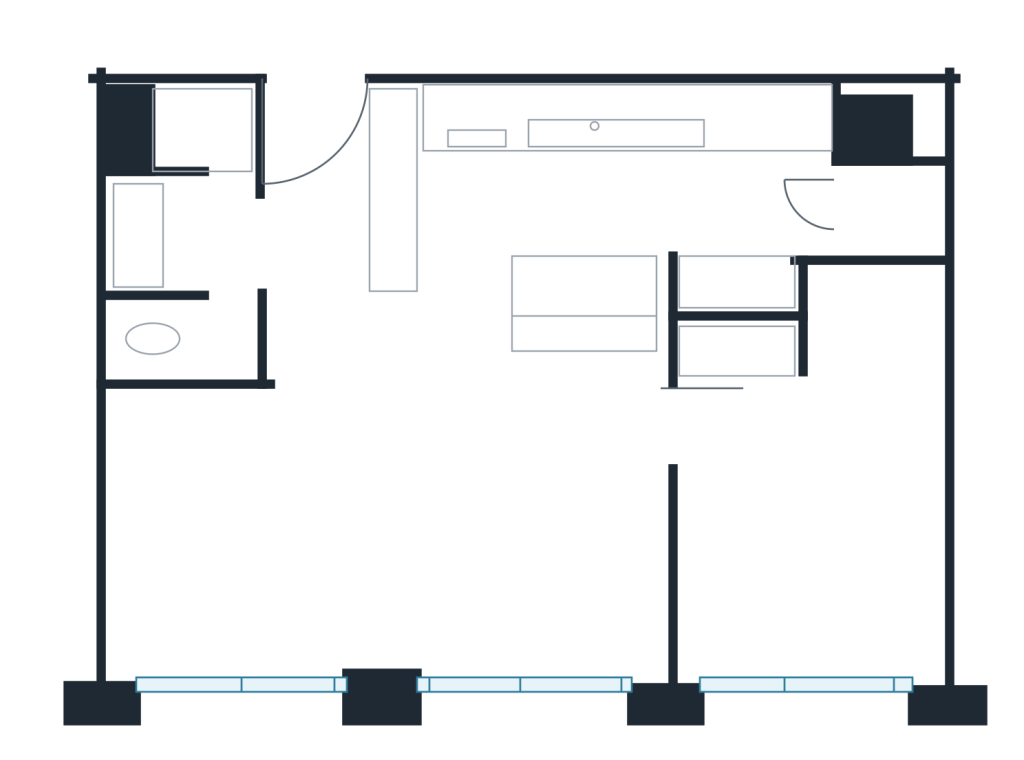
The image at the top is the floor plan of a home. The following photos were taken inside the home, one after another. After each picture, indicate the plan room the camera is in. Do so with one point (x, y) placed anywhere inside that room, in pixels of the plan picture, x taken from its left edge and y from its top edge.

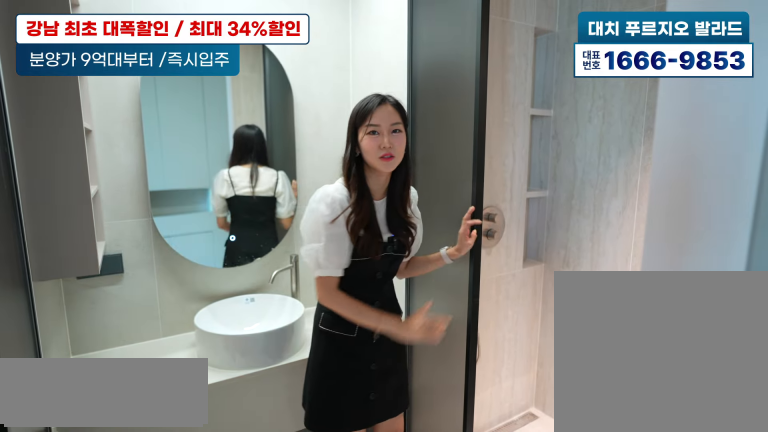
(204, 216)
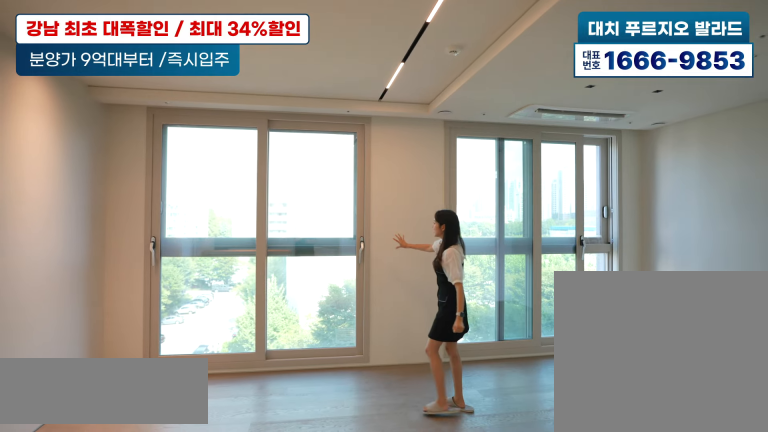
(347, 493)
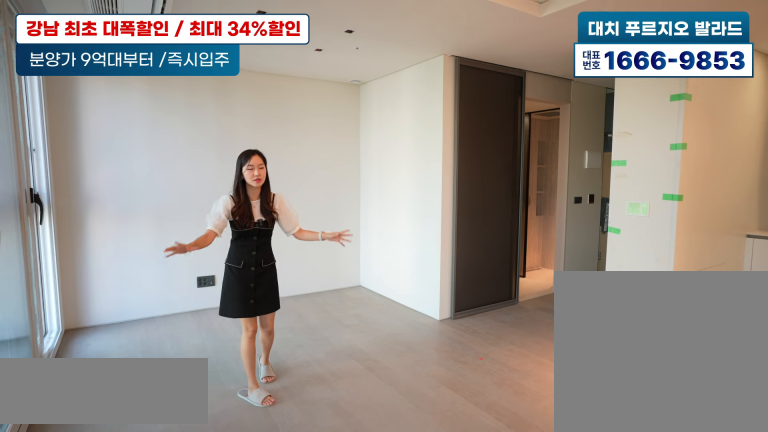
(347, 493)
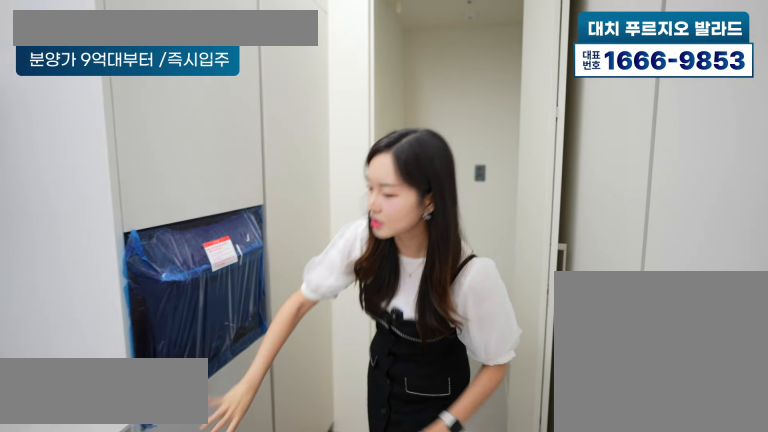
(650, 187)
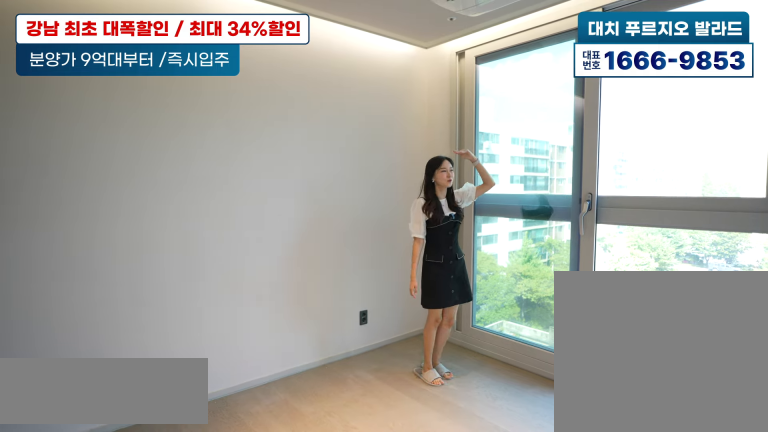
(800, 517)
